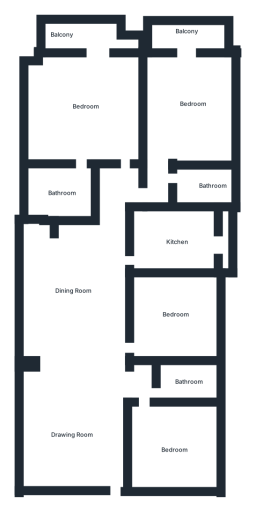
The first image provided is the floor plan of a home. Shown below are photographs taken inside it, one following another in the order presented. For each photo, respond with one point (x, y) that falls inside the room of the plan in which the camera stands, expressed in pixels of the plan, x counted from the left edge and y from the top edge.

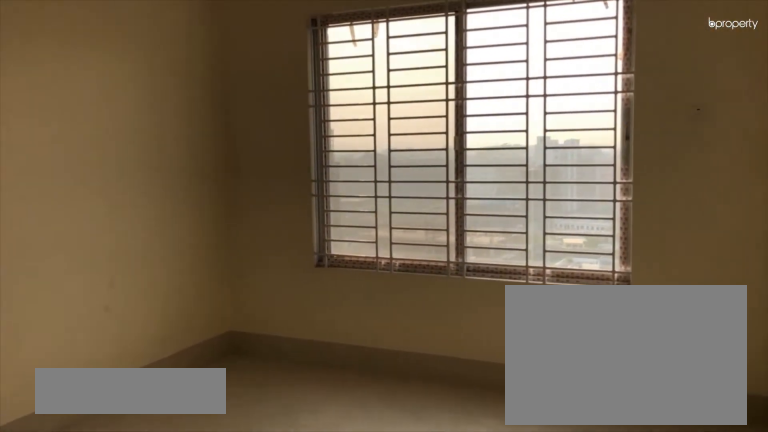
(174, 314)
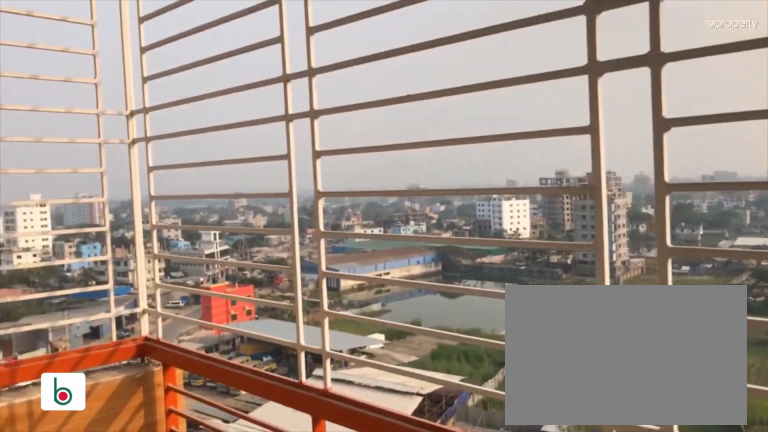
(79, 33)
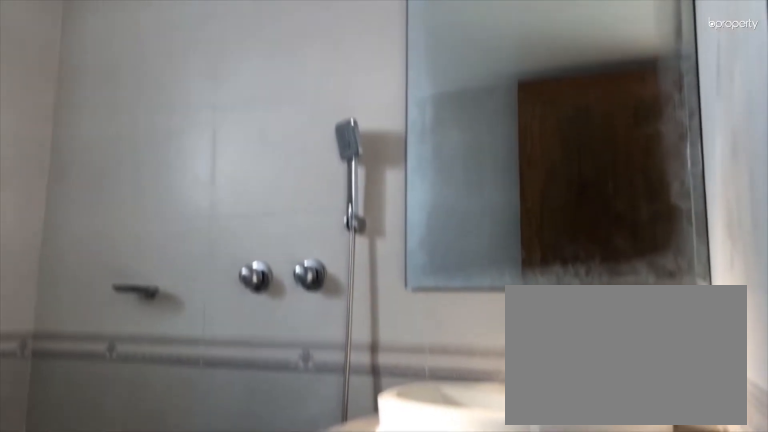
(203, 187)
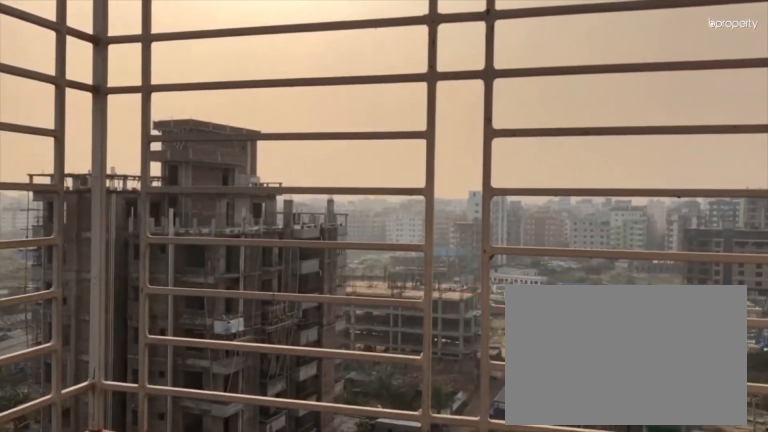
(184, 35)
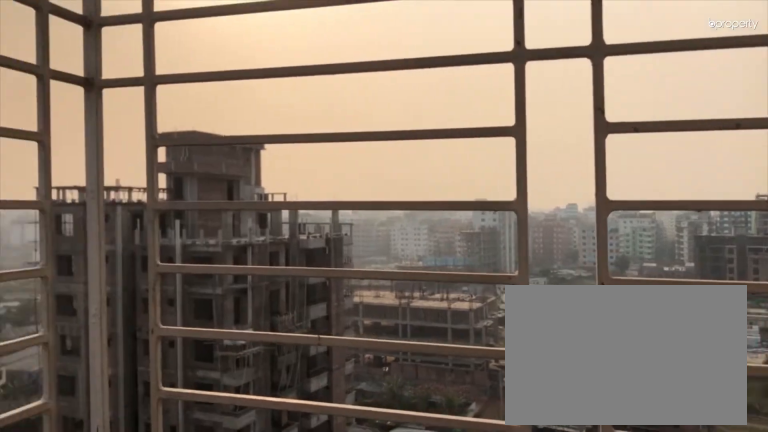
(184, 35)
